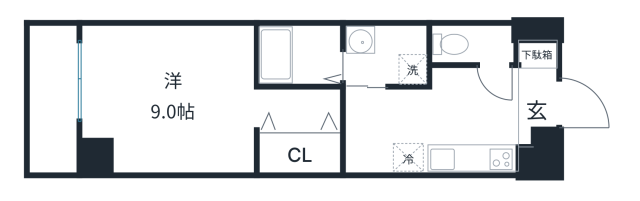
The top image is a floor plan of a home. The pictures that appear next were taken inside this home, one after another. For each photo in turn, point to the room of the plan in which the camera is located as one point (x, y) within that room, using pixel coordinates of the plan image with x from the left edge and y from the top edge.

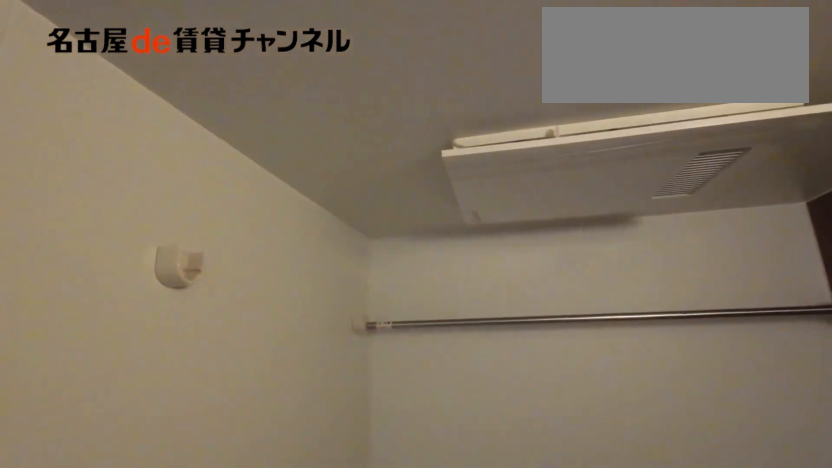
(299, 54)
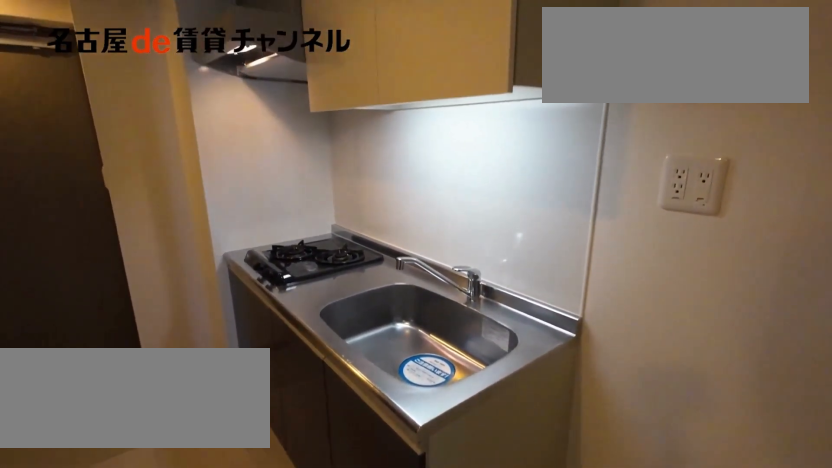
(457, 157)
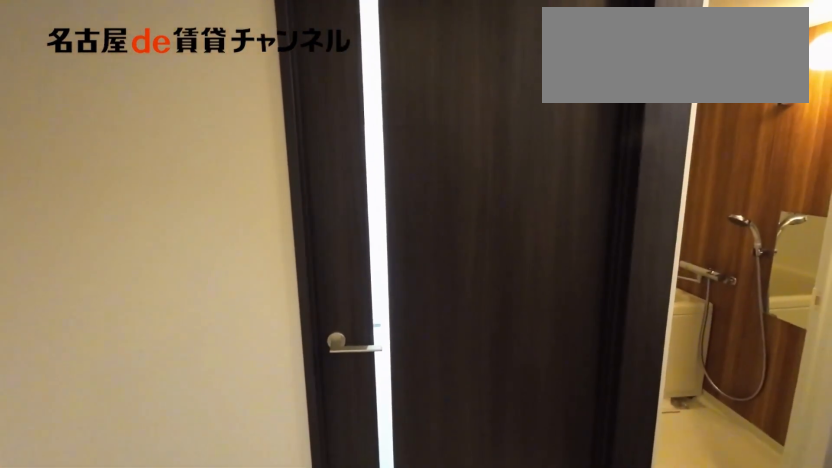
(457, 157)
